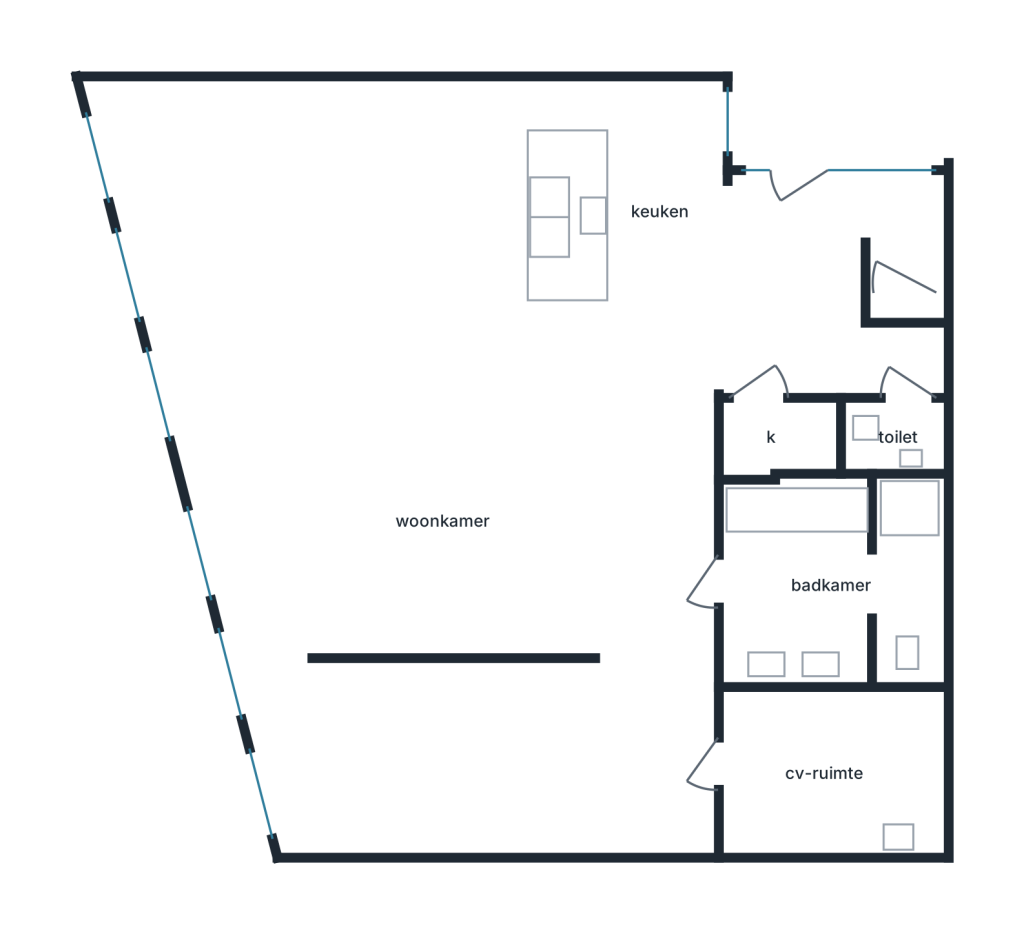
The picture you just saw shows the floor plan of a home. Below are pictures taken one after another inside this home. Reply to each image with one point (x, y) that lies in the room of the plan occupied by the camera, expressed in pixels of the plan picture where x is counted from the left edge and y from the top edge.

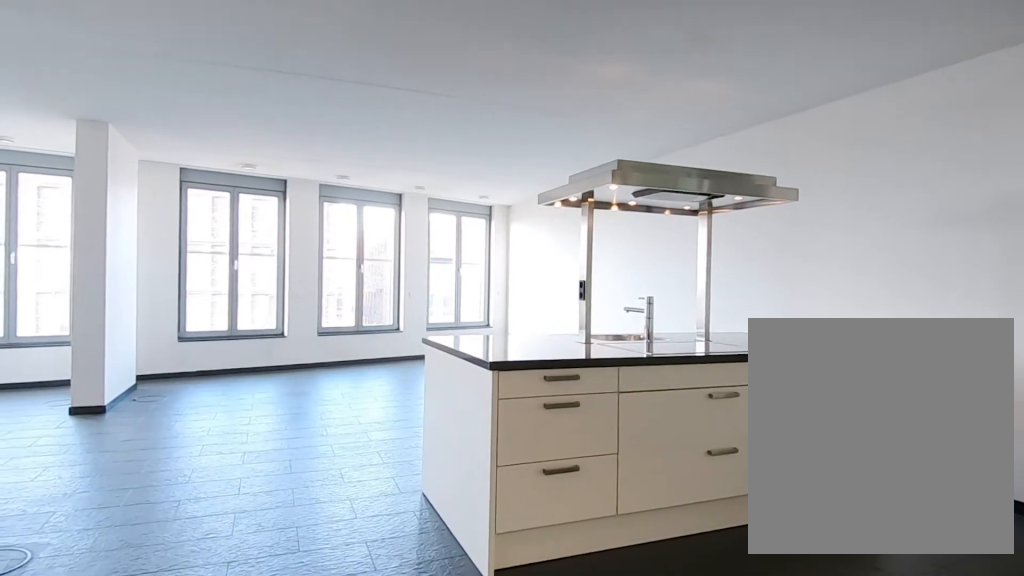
(426, 269)
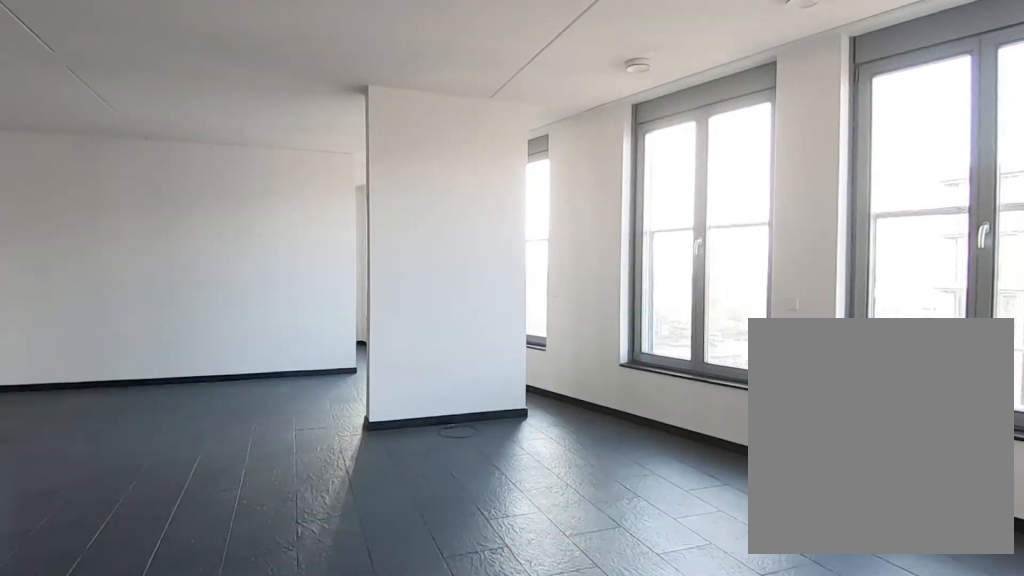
(426, 269)
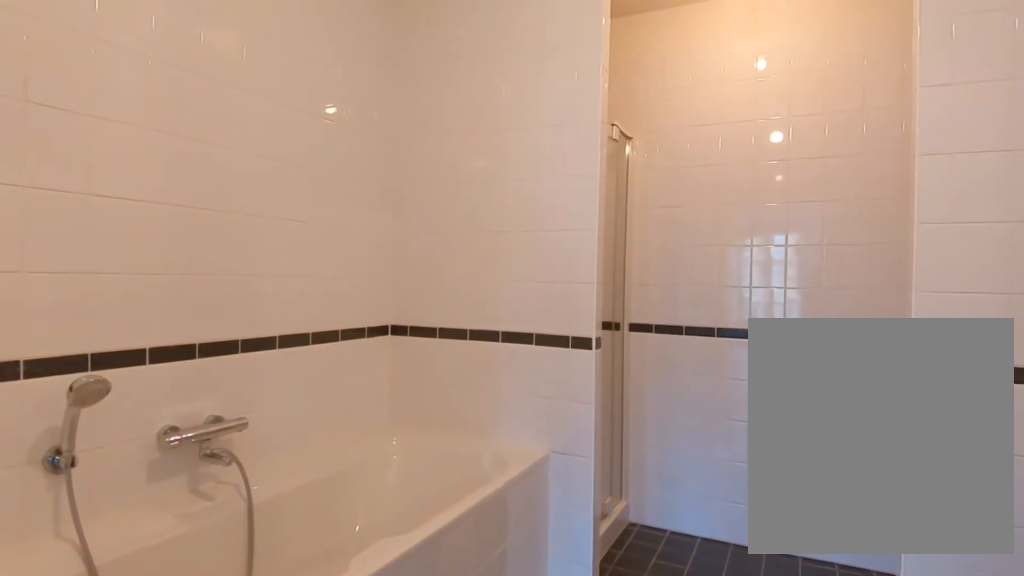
(833, 592)
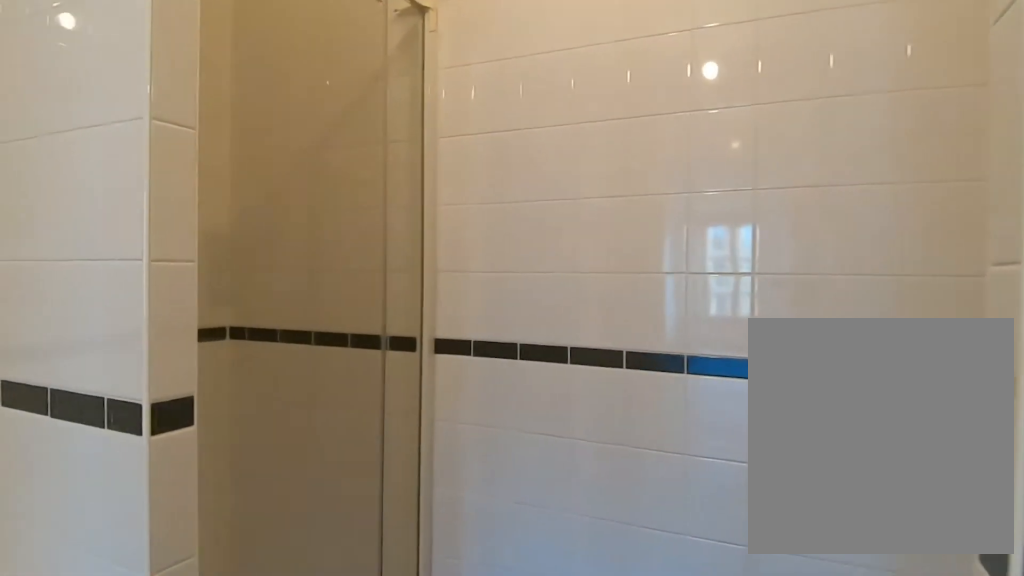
(833, 592)
